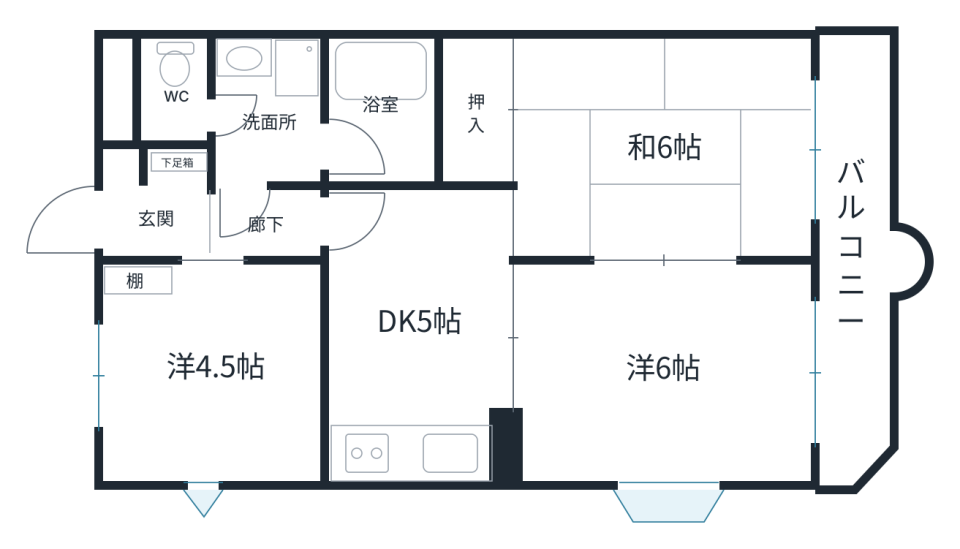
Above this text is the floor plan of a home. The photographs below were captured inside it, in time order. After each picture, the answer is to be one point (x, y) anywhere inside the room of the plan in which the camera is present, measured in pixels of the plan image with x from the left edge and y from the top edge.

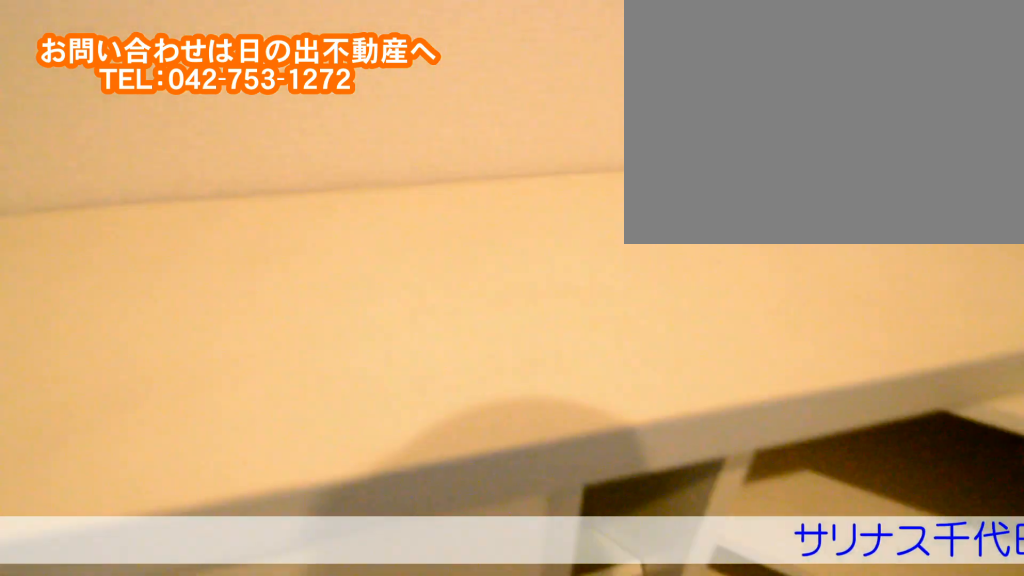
(193, 218)
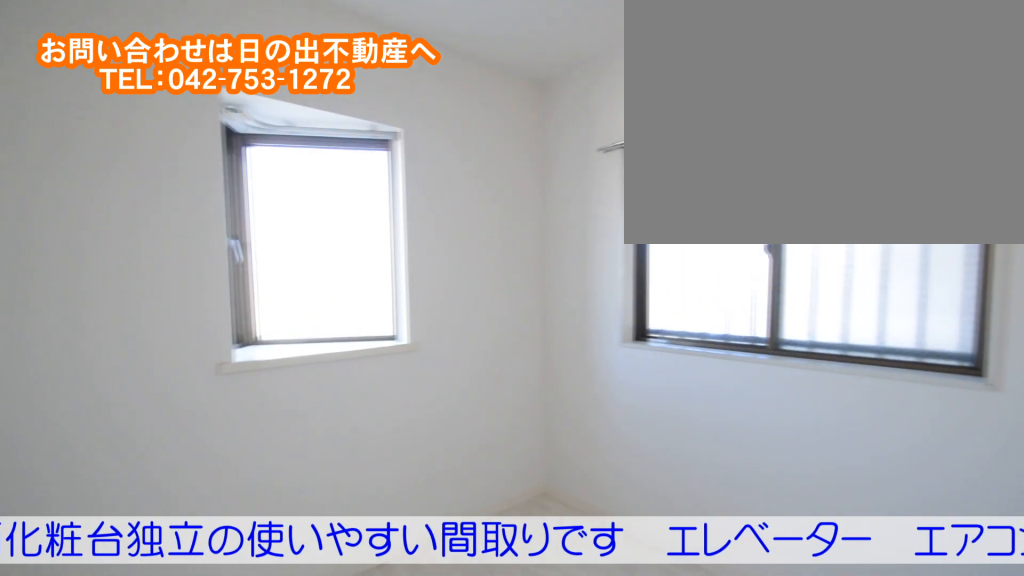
(213, 414)
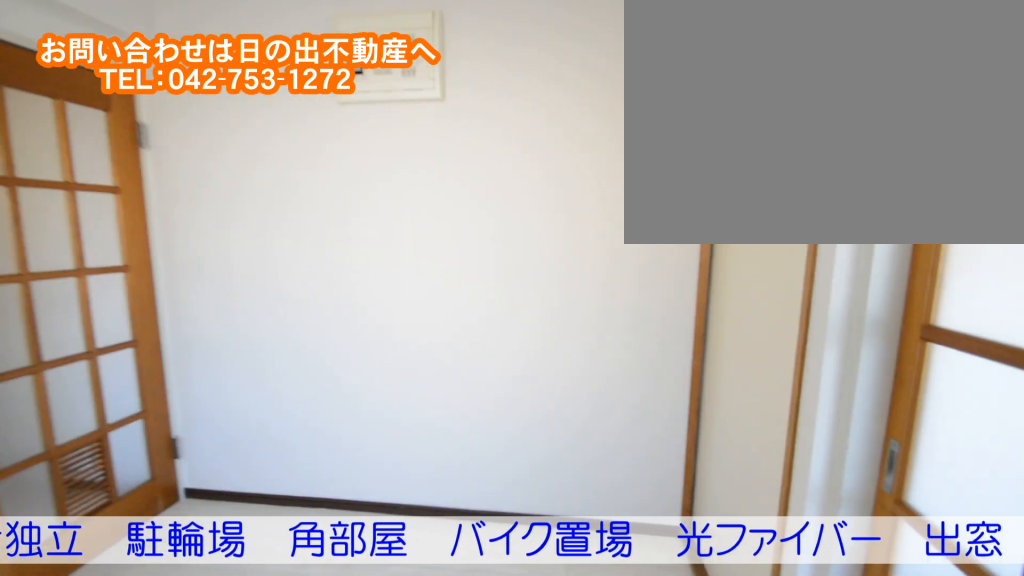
(430, 364)
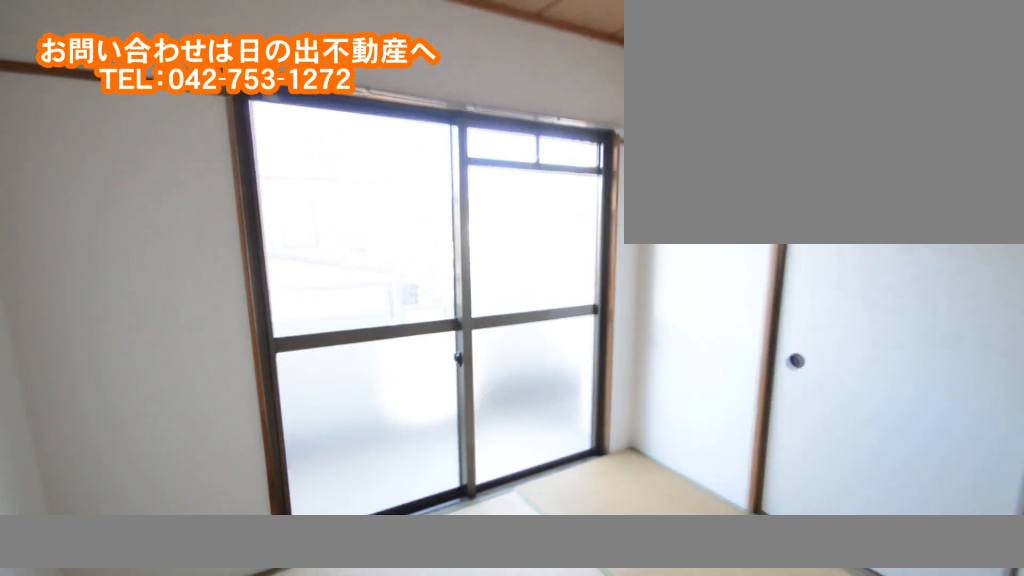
(658, 189)
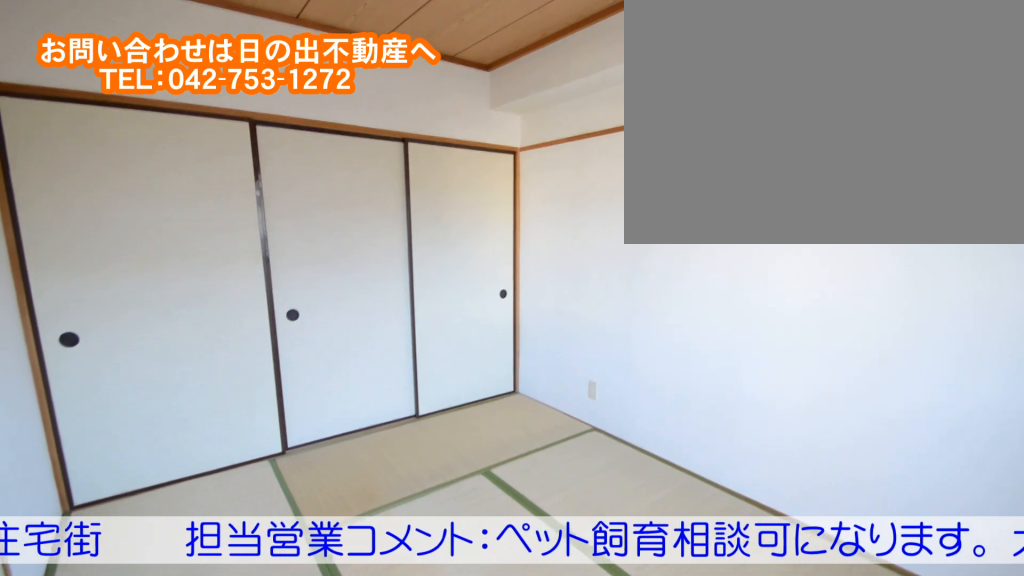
(658, 189)
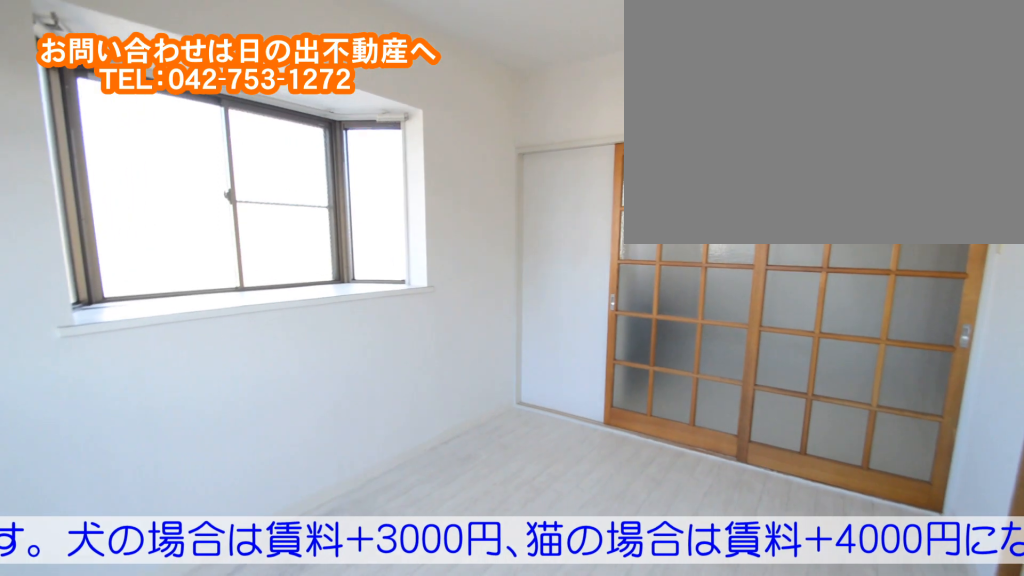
(672, 399)
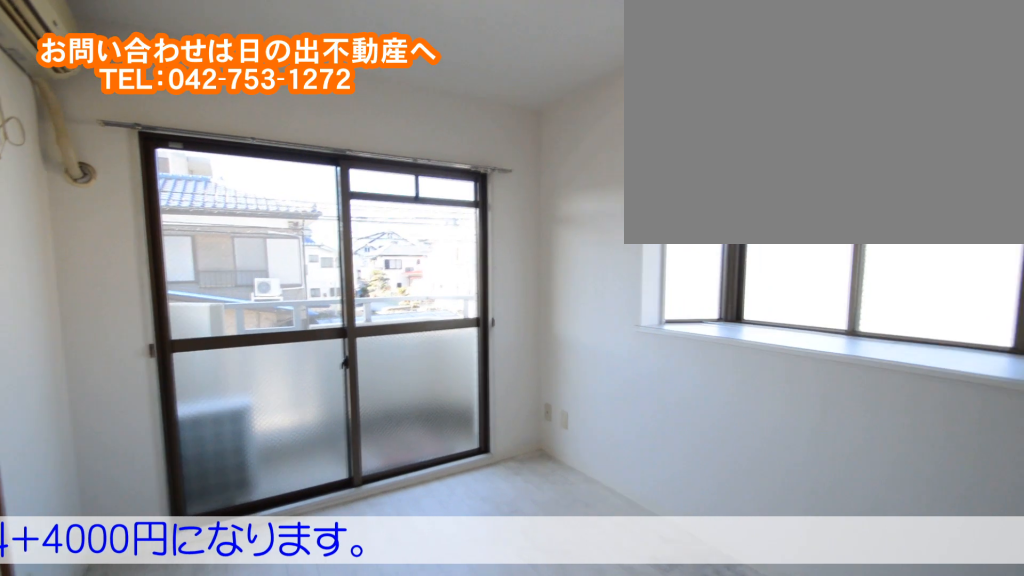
(672, 399)
